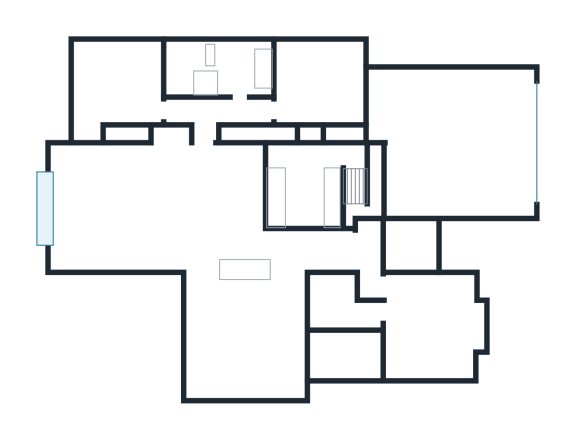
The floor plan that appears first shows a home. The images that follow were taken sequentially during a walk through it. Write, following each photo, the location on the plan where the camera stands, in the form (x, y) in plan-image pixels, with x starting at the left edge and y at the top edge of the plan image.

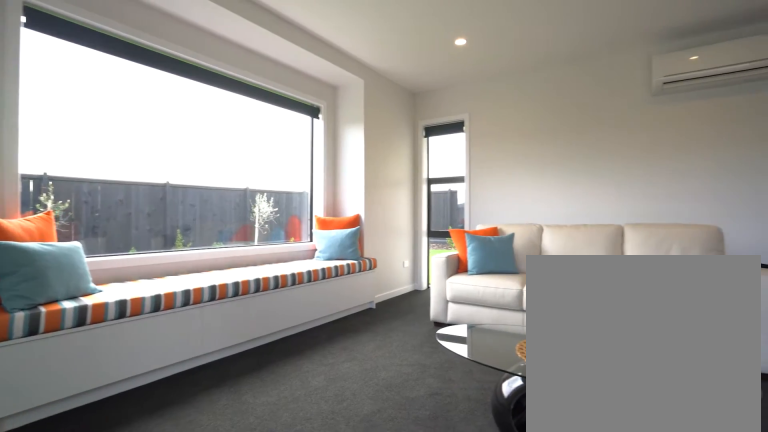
(116, 248)
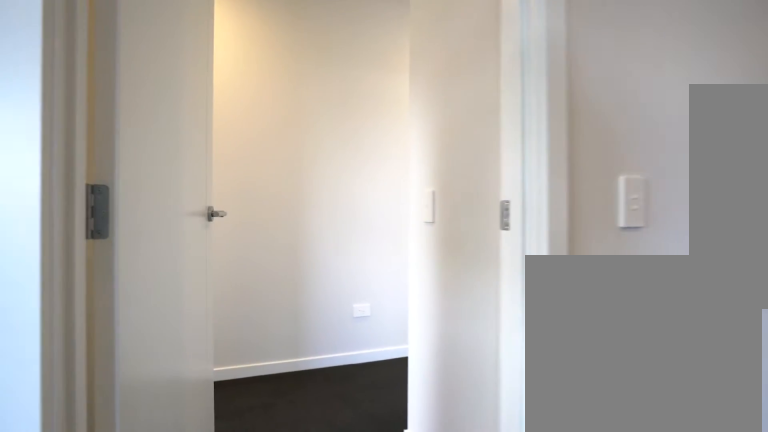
(203, 151)
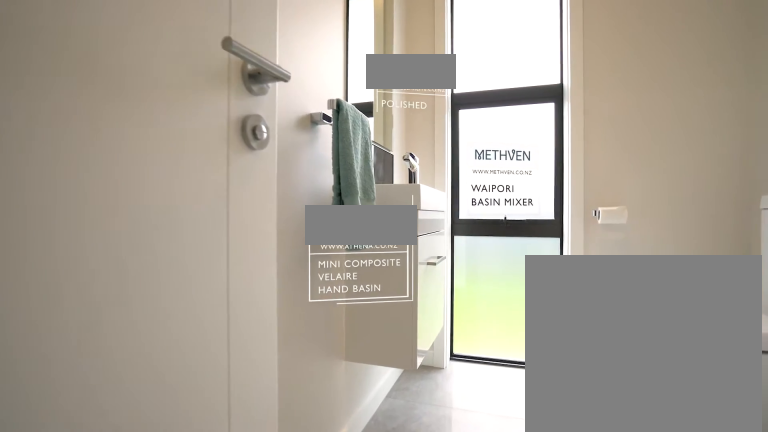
(175, 89)
